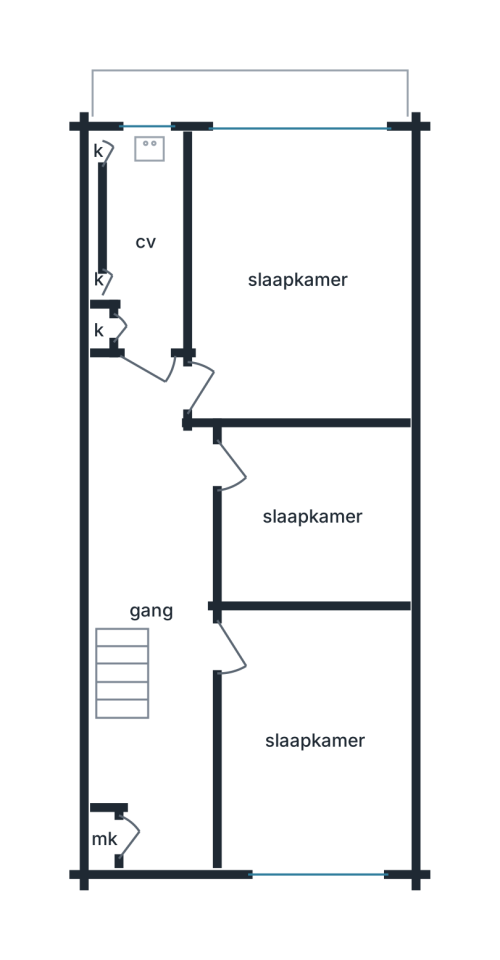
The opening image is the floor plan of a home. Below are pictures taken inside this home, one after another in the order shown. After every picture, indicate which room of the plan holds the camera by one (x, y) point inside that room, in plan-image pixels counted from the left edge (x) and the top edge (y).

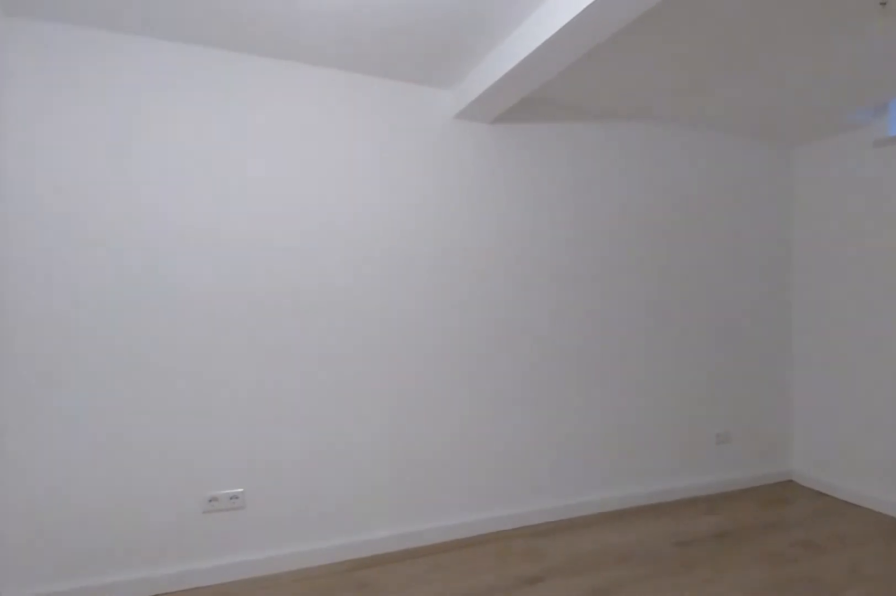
(311, 860)
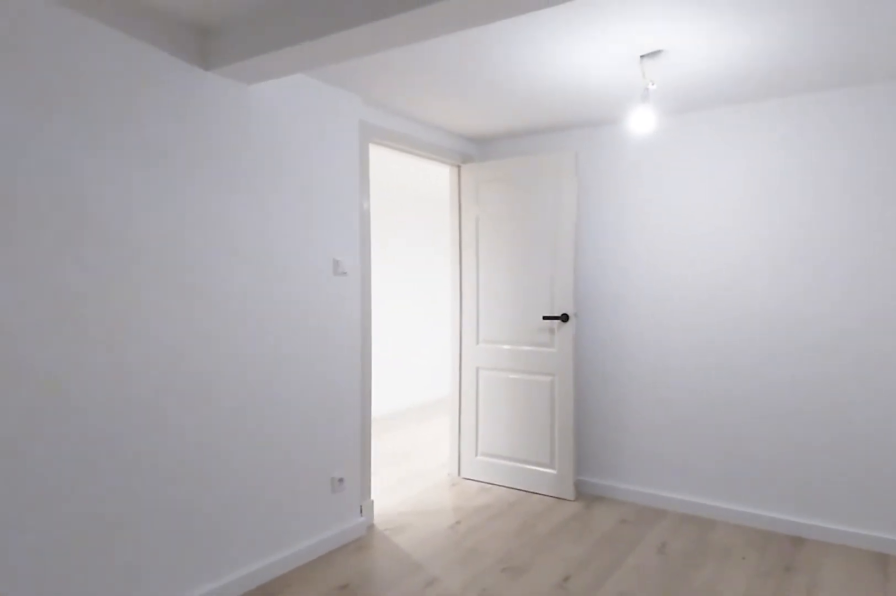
(311, 860)
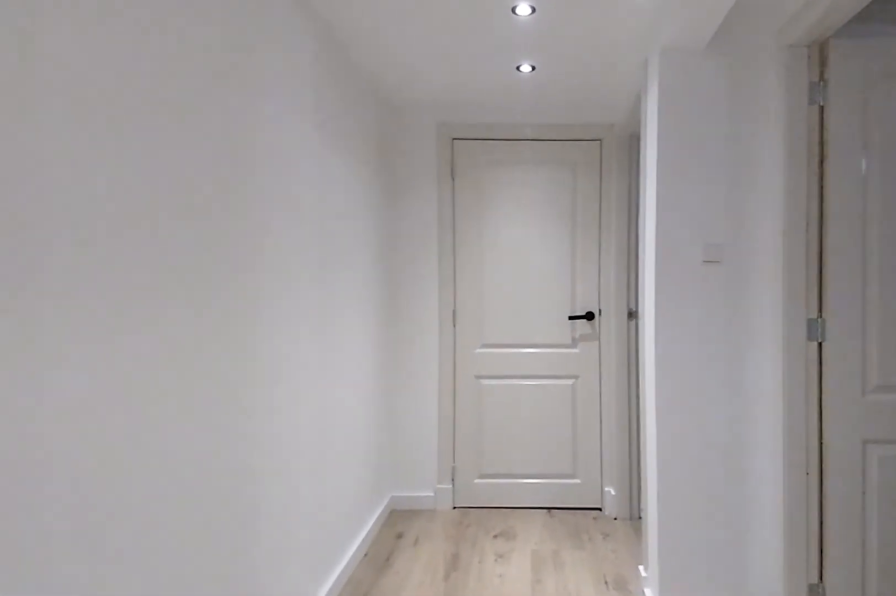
(155, 603)
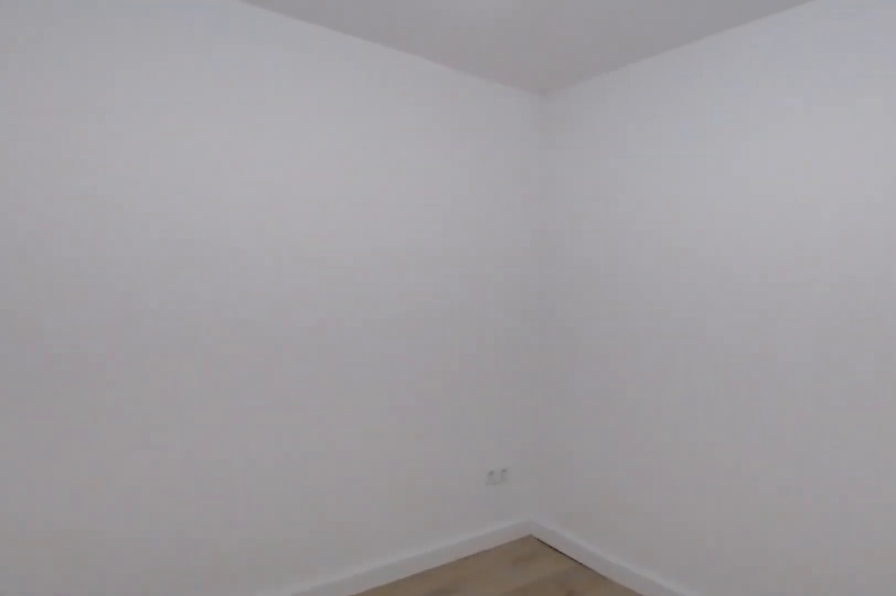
(312, 516)
